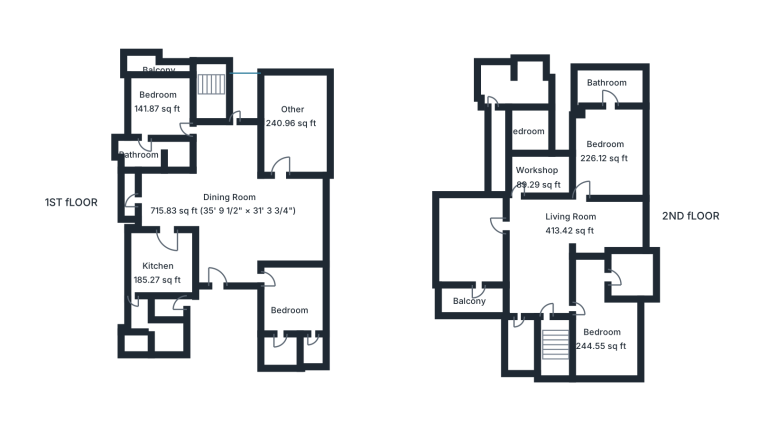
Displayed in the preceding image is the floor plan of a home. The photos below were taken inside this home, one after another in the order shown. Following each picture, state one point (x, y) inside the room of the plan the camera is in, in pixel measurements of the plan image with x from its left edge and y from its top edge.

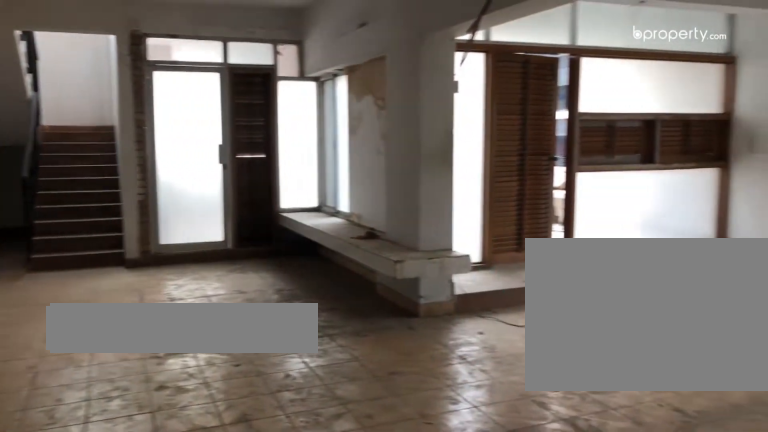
(218, 204)
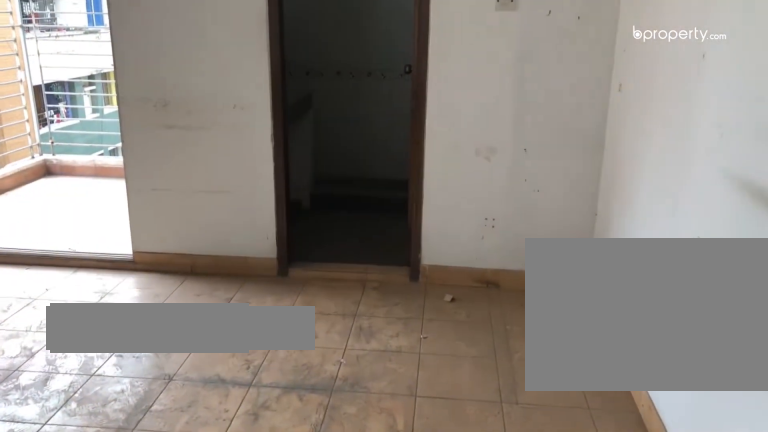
(285, 293)
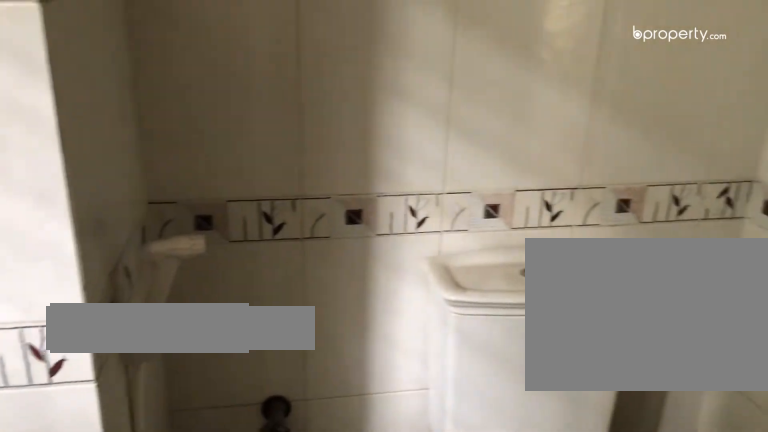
(282, 353)
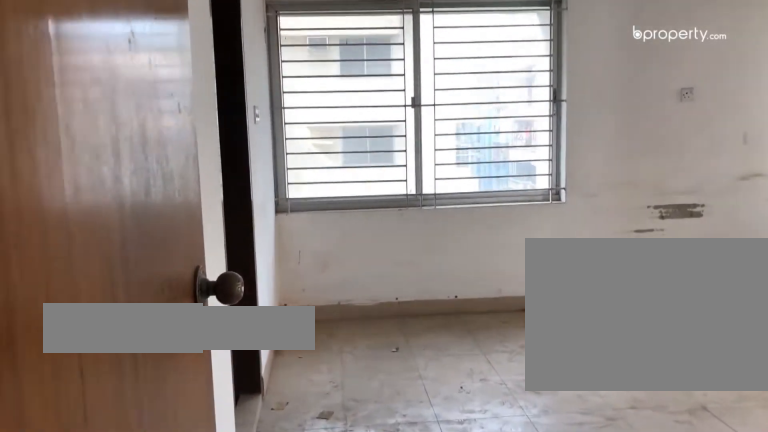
(159, 106)
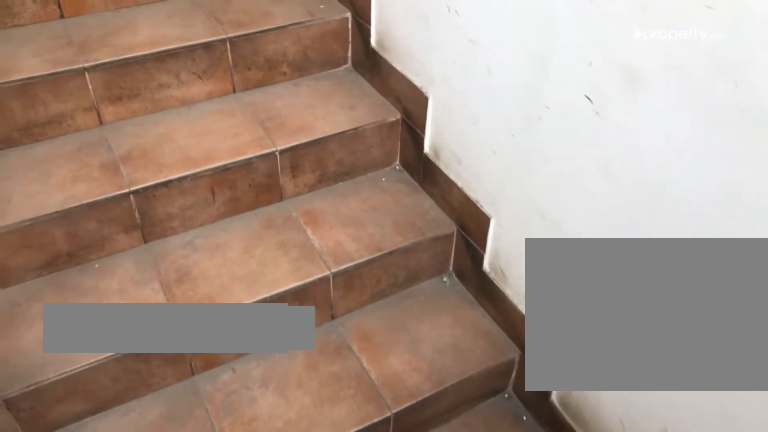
(551, 357)
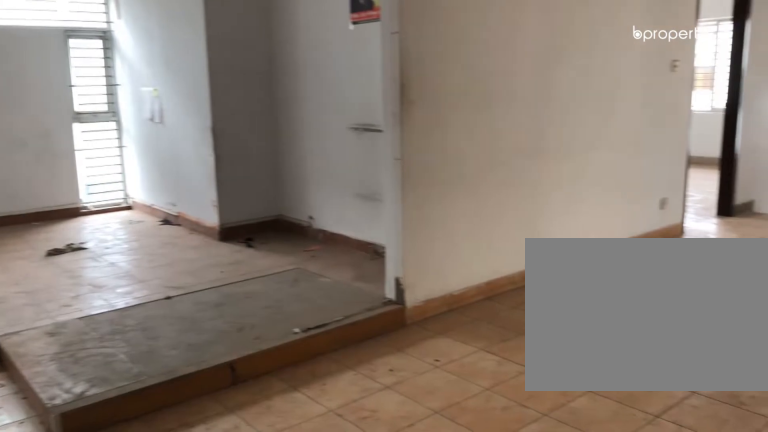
(543, 264)
